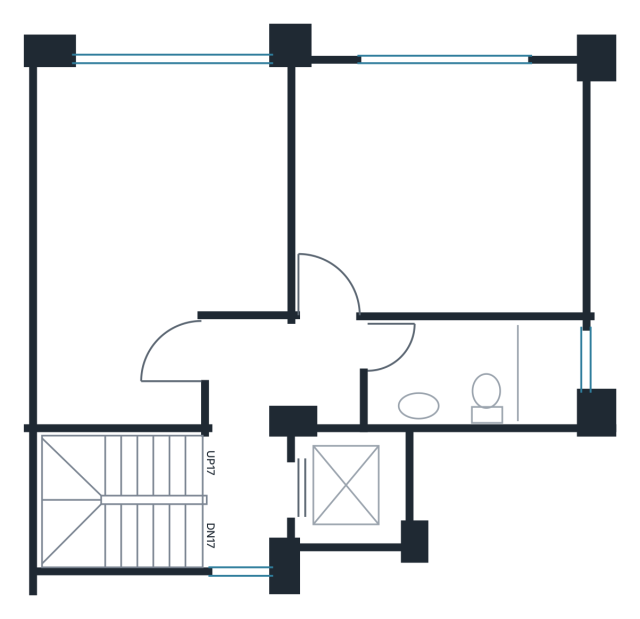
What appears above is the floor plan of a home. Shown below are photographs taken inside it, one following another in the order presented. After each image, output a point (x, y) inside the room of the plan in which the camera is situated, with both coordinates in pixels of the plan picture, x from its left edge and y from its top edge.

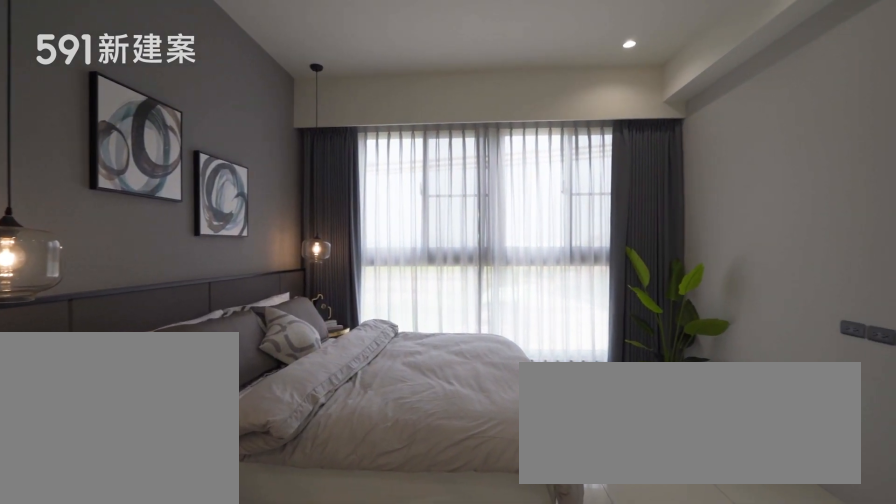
(151, 230)
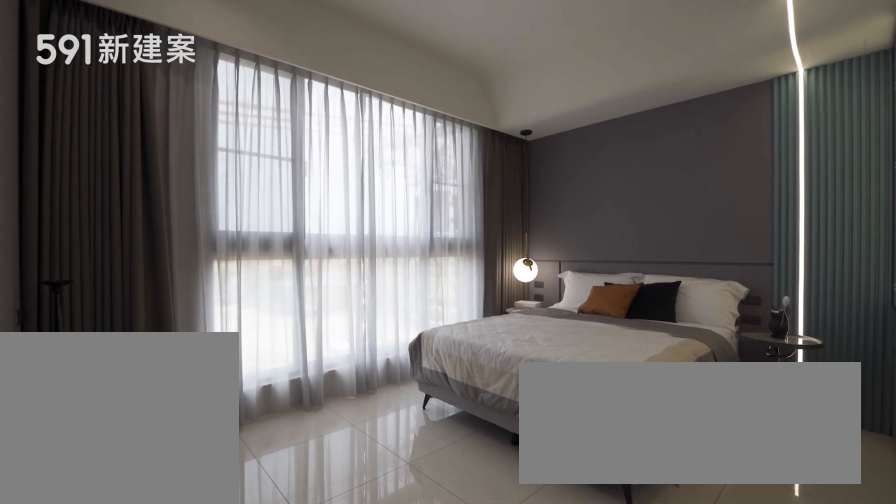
(441, 188)
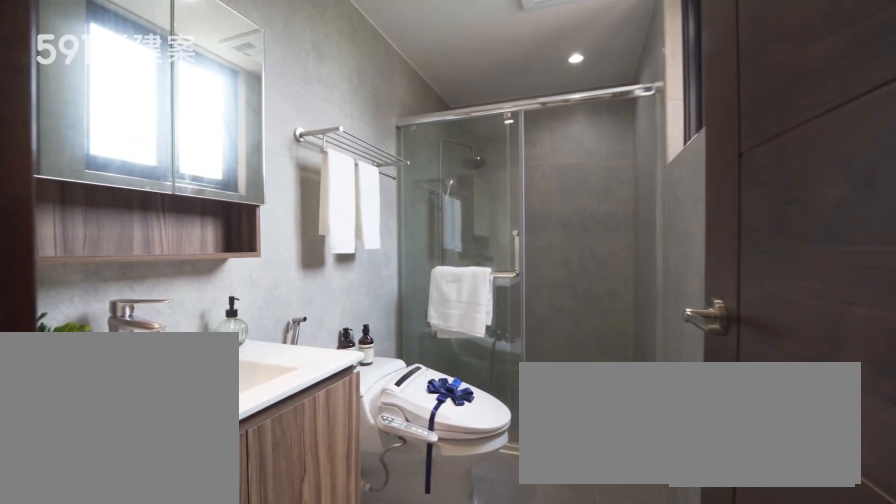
(478, 371)
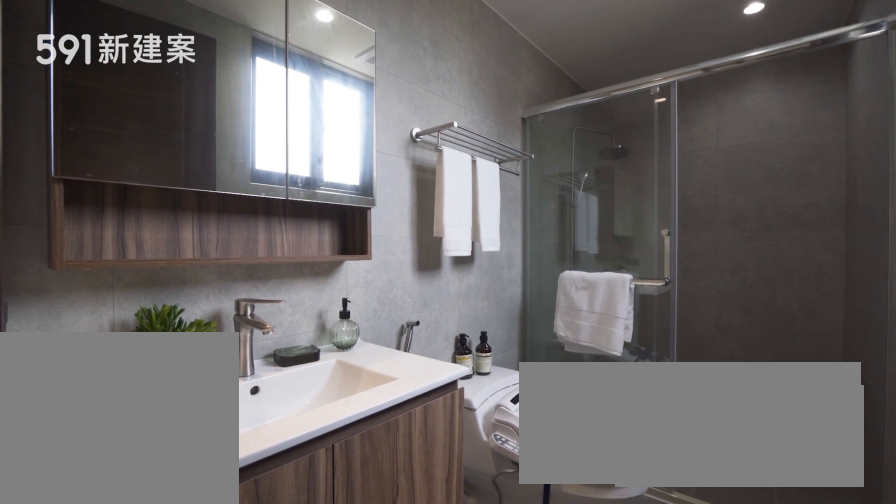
(478, 371)
